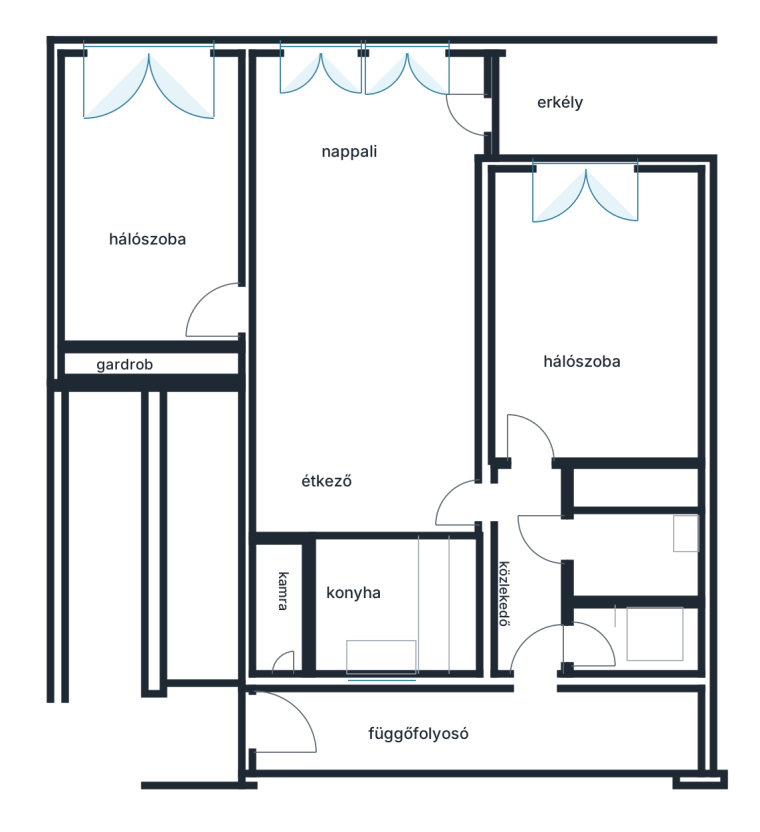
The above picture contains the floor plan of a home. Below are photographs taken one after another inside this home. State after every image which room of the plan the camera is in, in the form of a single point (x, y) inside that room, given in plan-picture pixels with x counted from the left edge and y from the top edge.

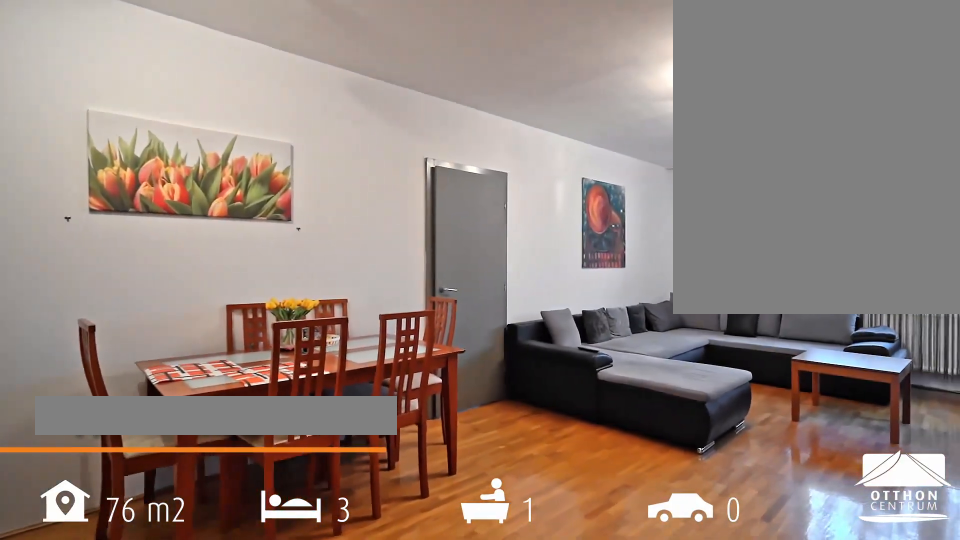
(367, 311)
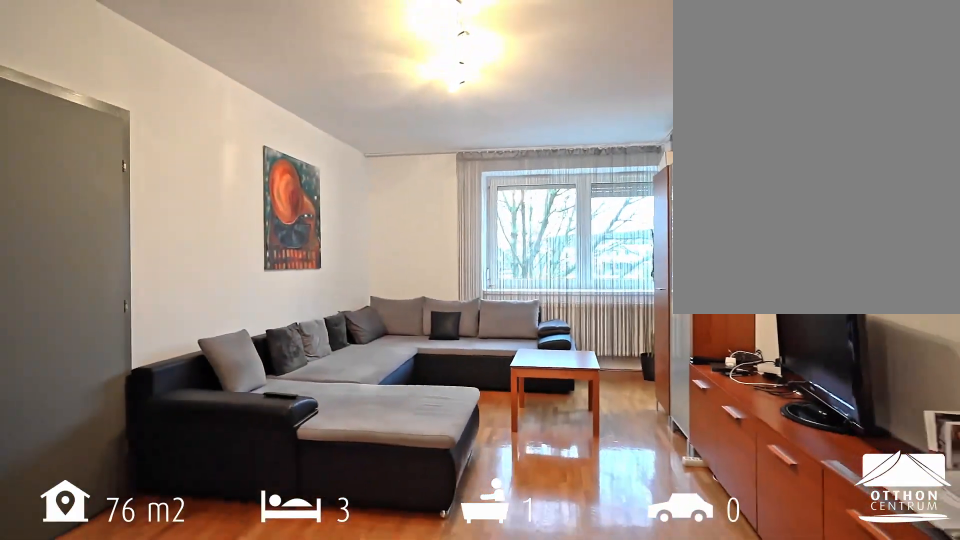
(368, 313)
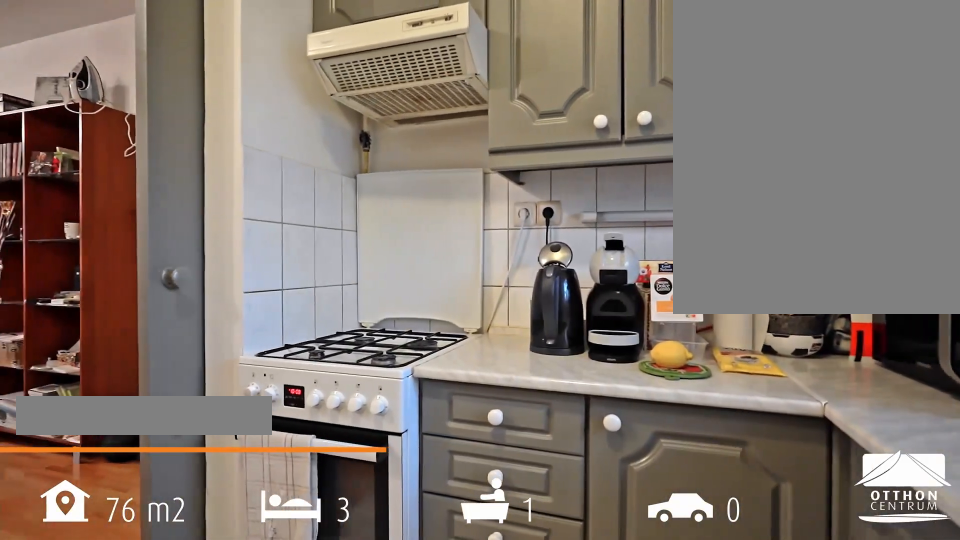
(370, 606)
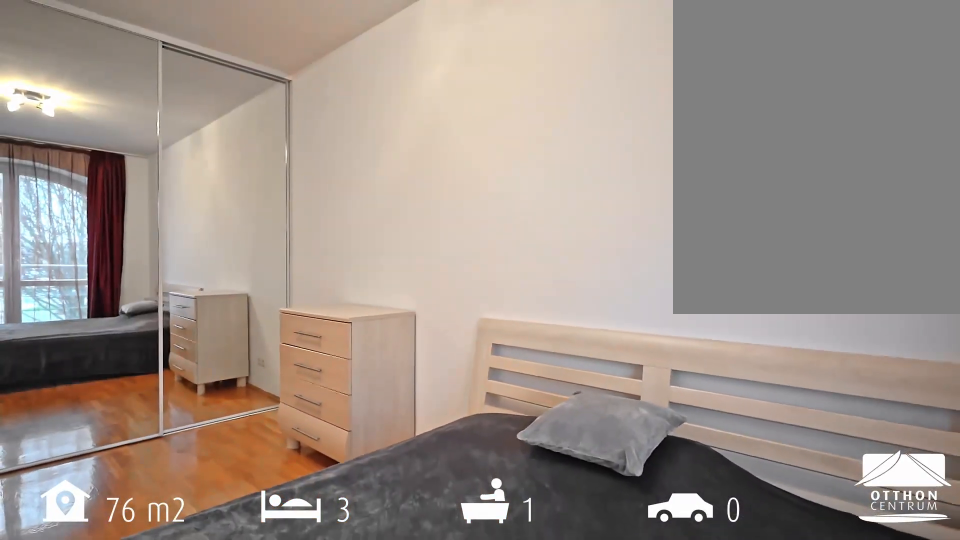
(146, 212)
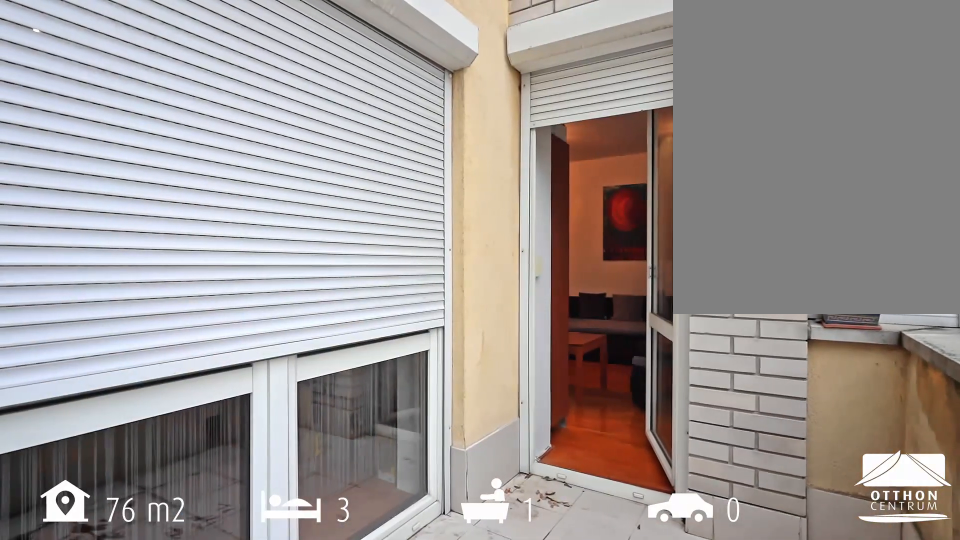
(602, 95)
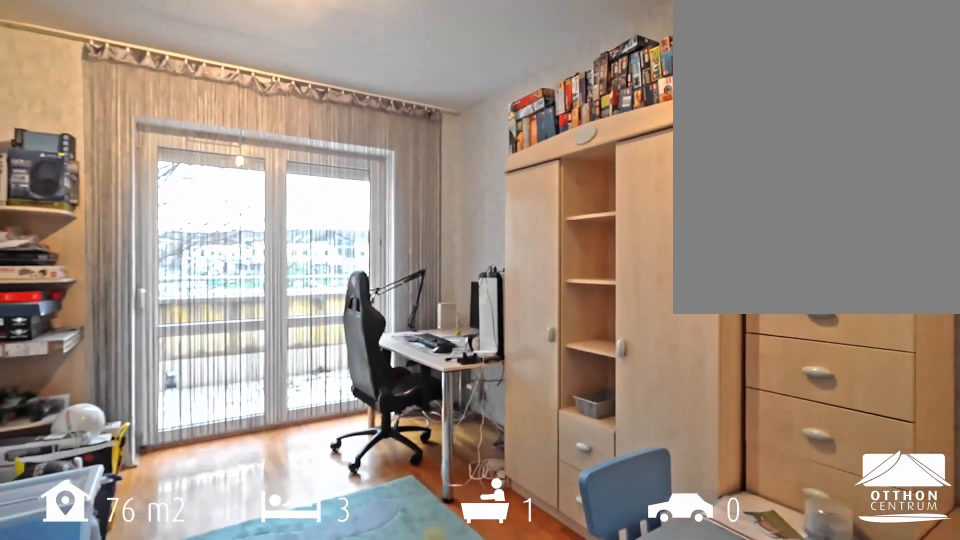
(593, 305)
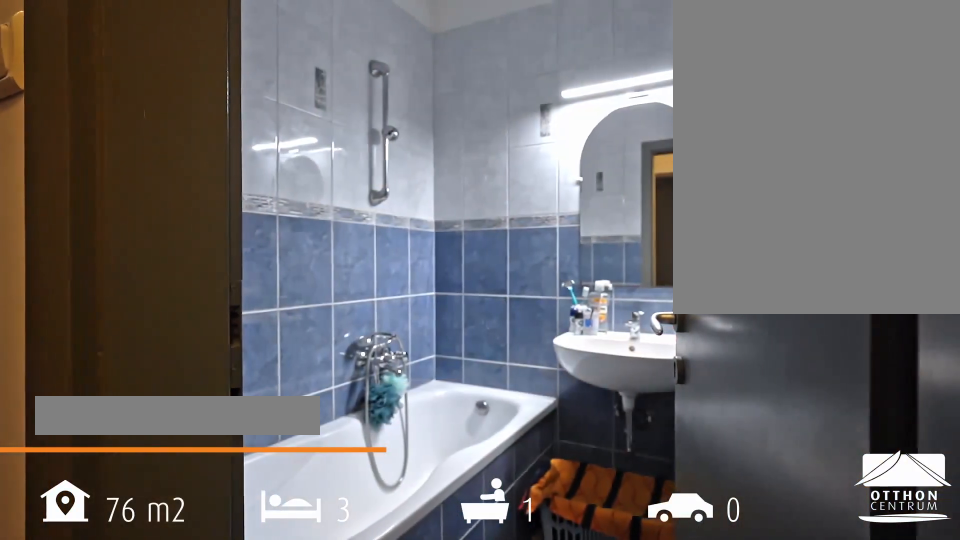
(630, 539)
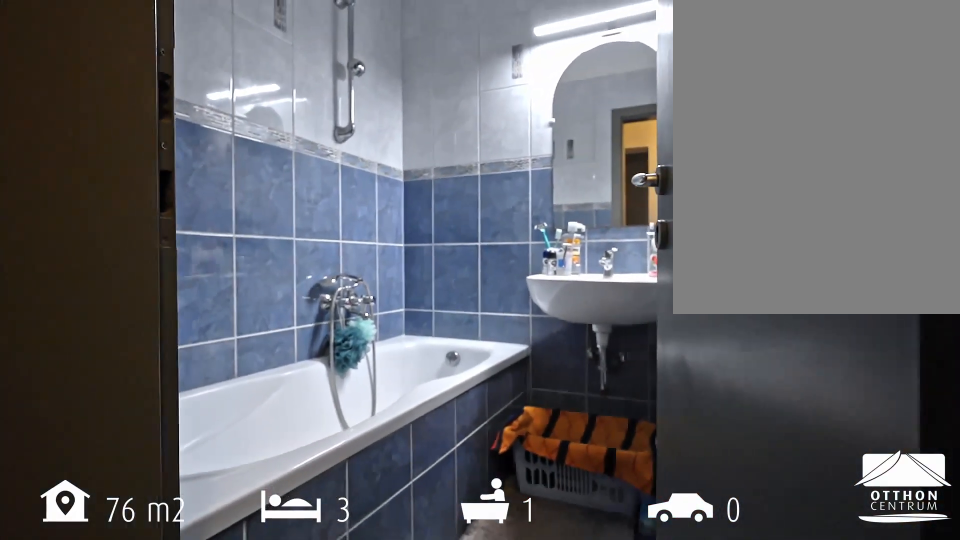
(630, 539)
